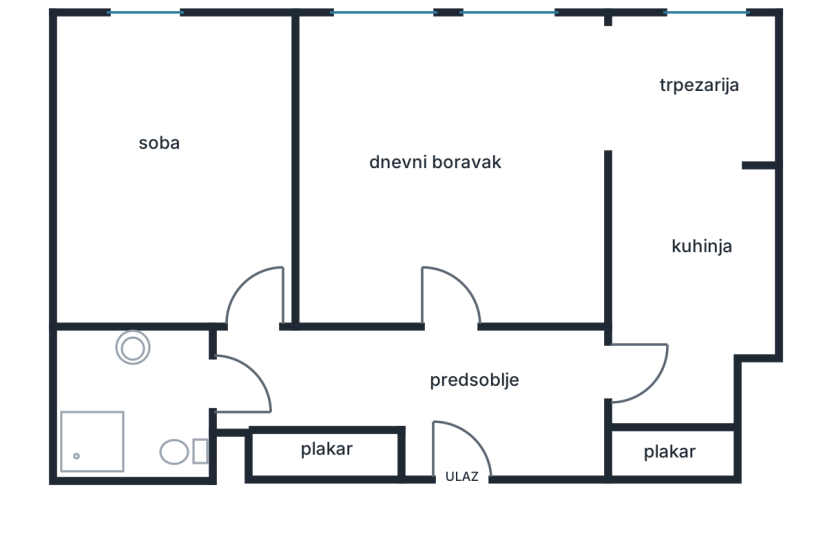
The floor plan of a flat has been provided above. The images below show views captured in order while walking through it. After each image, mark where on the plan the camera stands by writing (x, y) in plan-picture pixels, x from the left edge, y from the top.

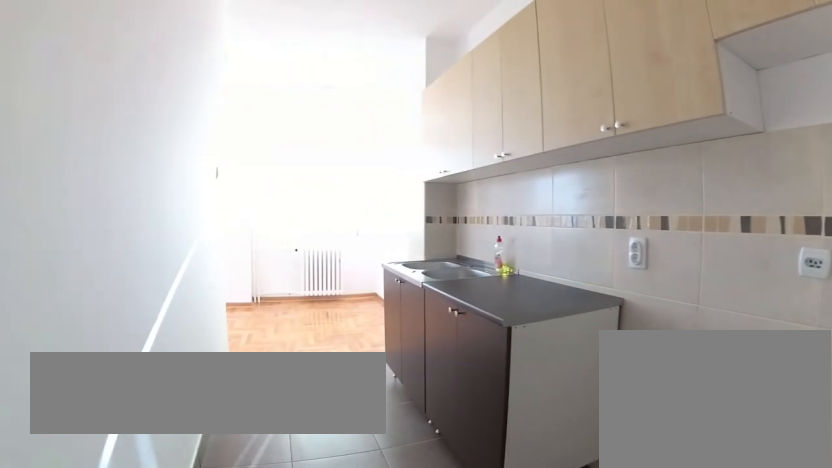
(652, 413)
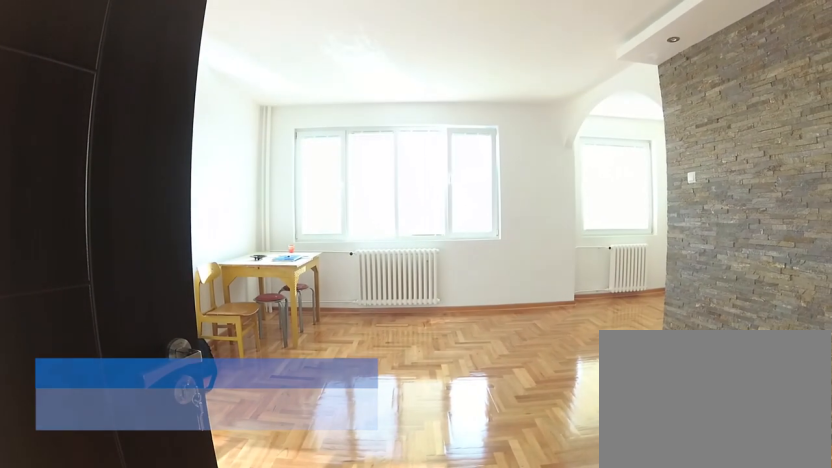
(459, 365)
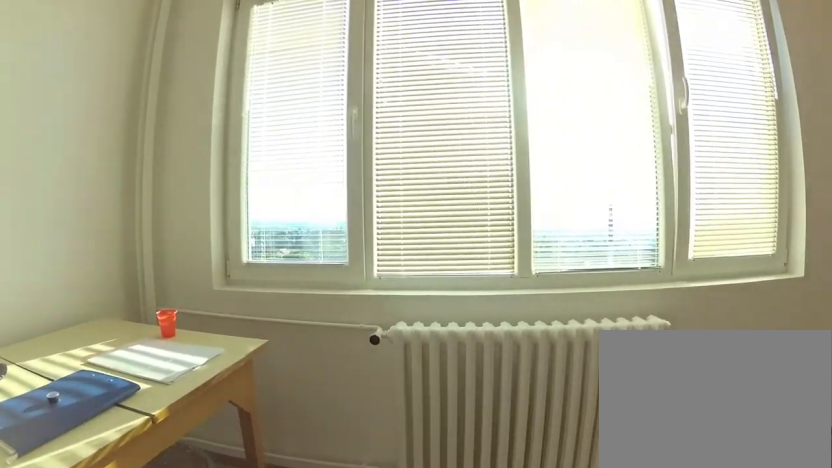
(383, 127)
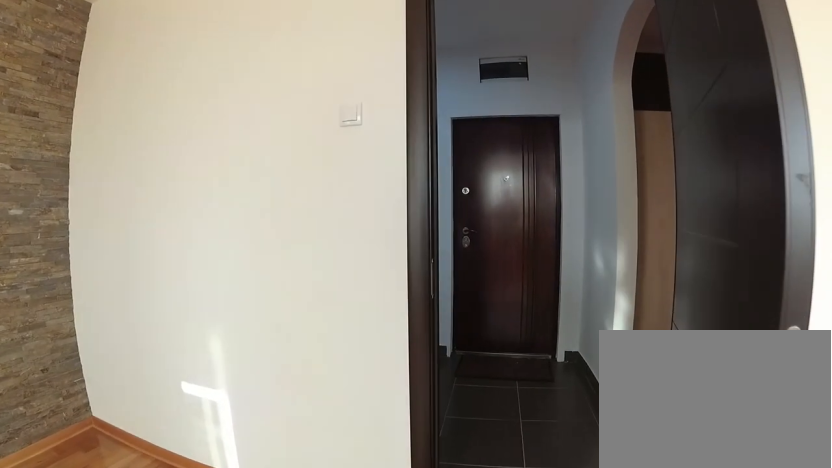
(459, 228)
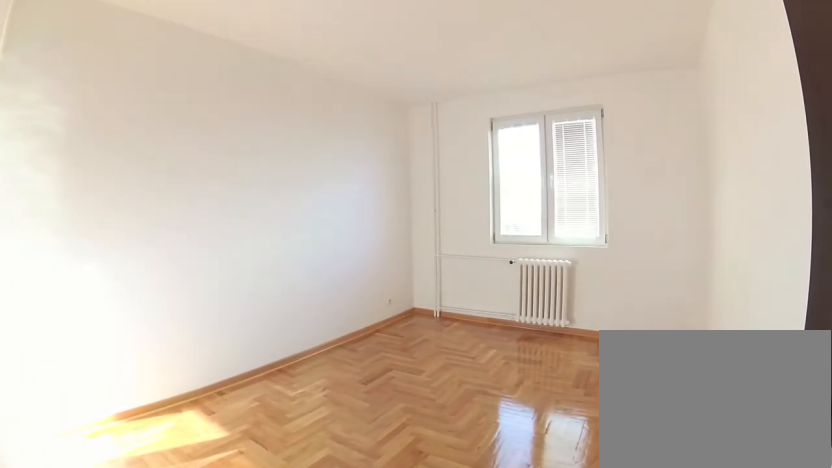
(276, 352)
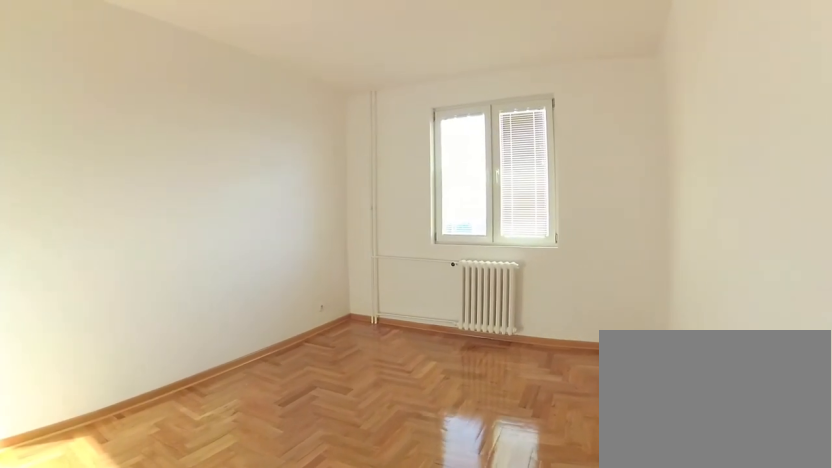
(270, 325)
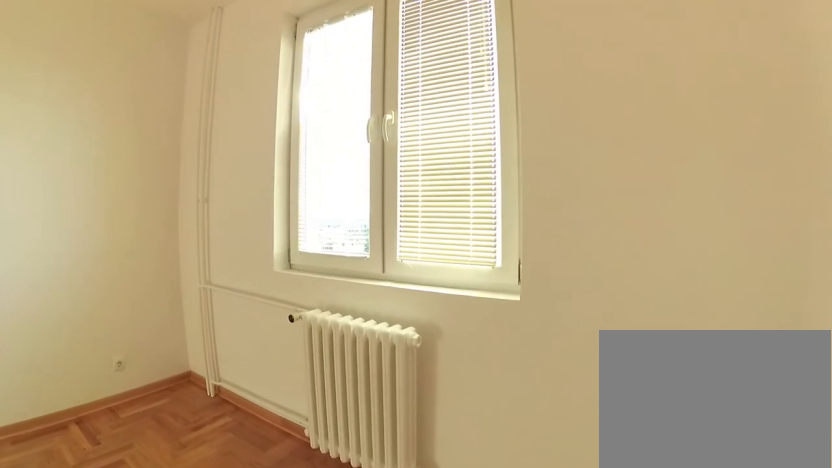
(276, 143)
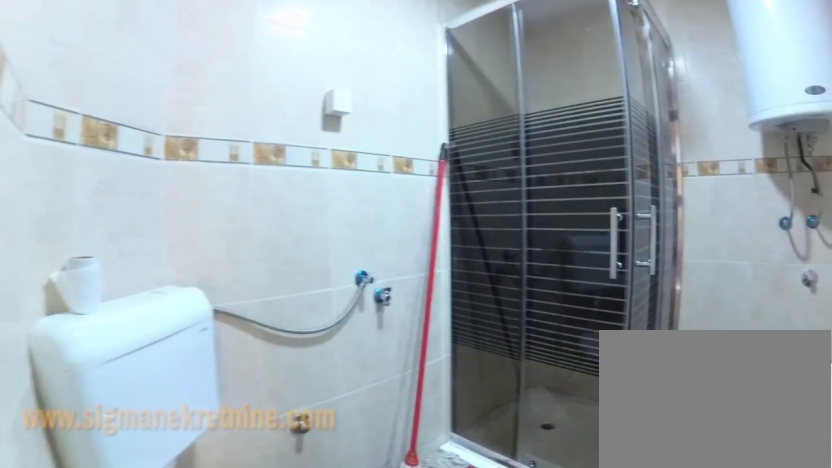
(241, 351)
